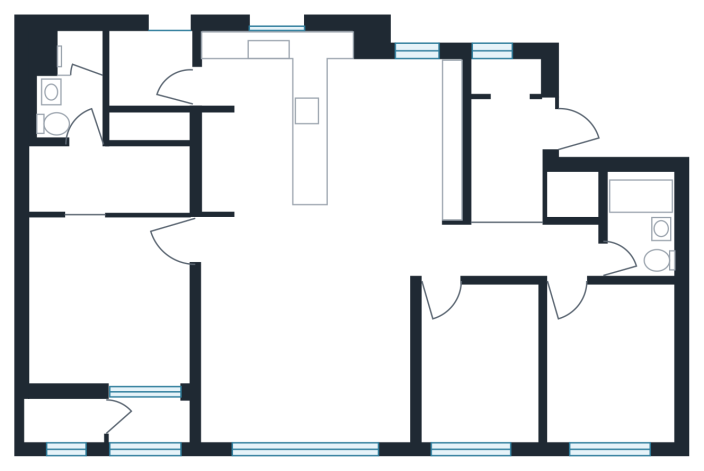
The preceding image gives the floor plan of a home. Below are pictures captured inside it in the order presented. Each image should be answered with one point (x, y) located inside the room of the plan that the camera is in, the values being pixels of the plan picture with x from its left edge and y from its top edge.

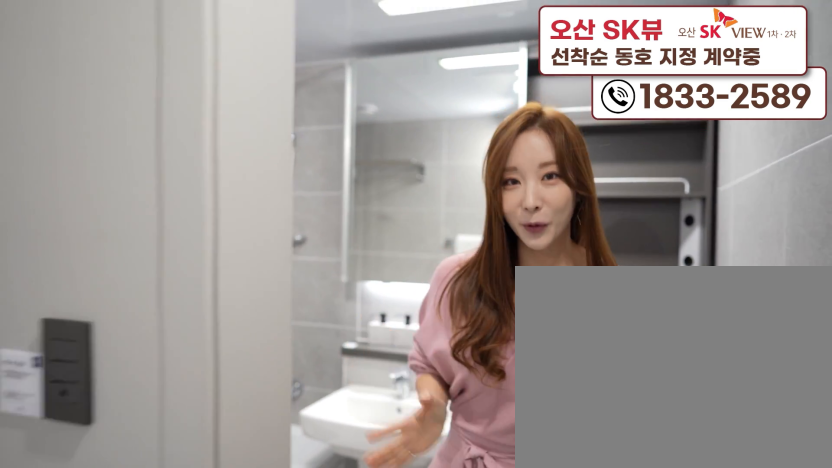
(646, 245)
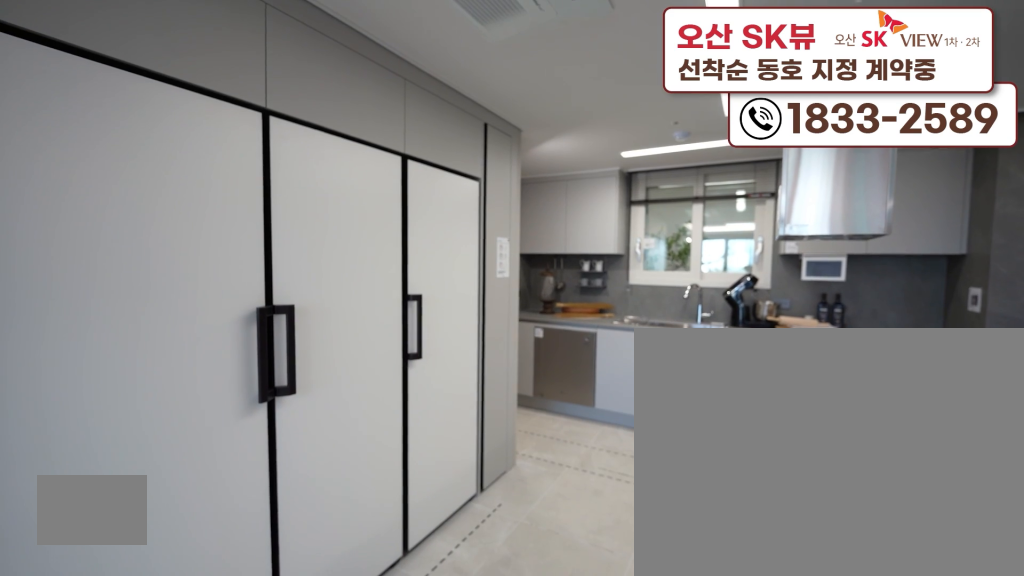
(280, 223)
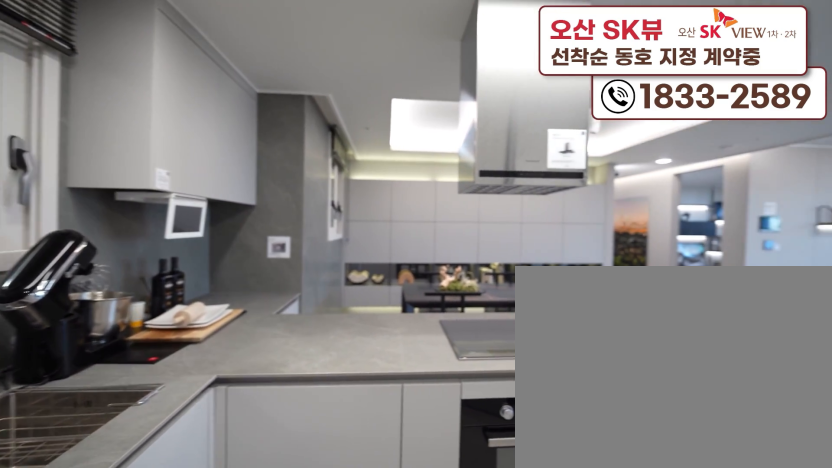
(280, 223)
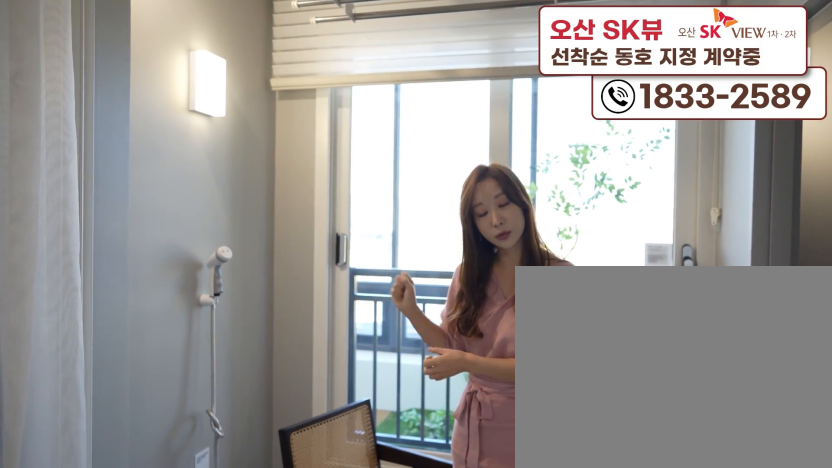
(147, 437)
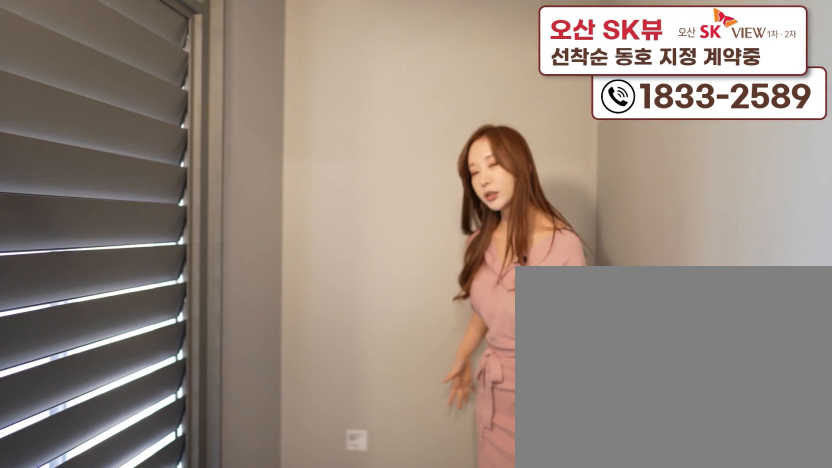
(147, 439)
